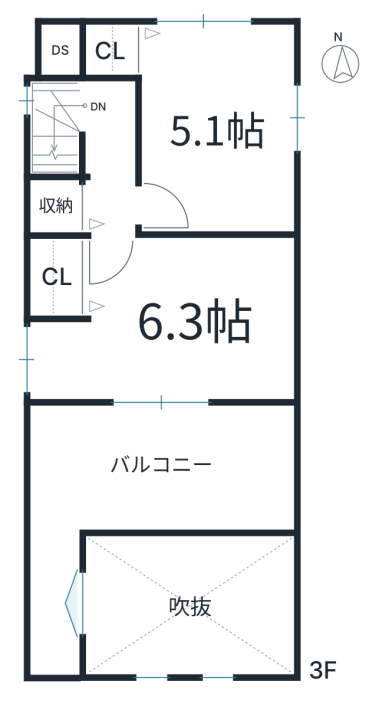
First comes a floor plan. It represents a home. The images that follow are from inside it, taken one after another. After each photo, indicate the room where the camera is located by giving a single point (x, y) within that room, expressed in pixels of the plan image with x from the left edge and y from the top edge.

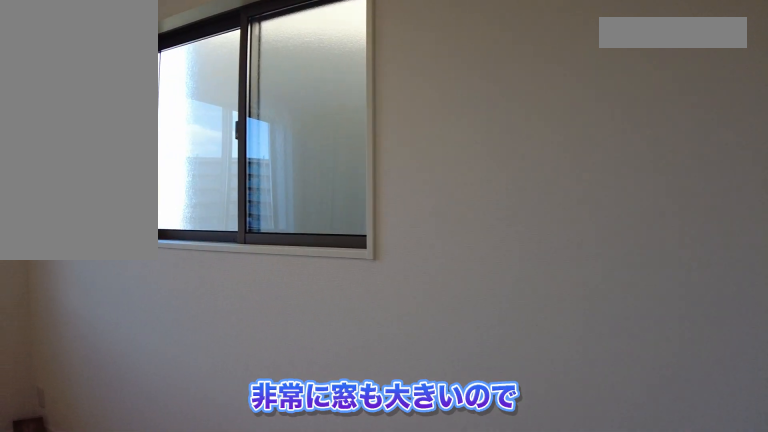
(223, 127)
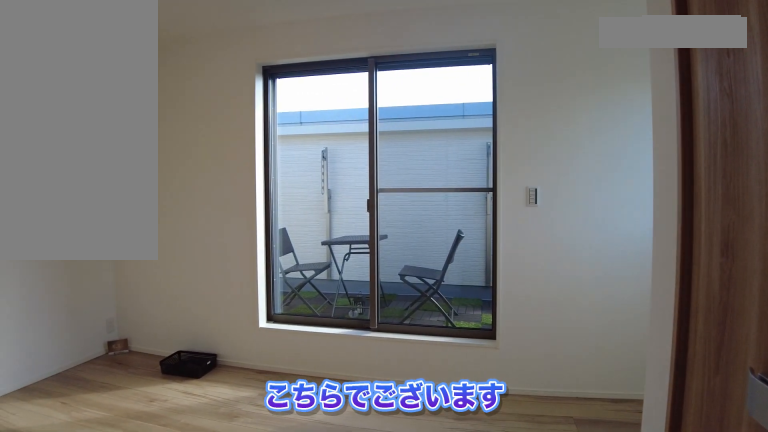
(176, 322)
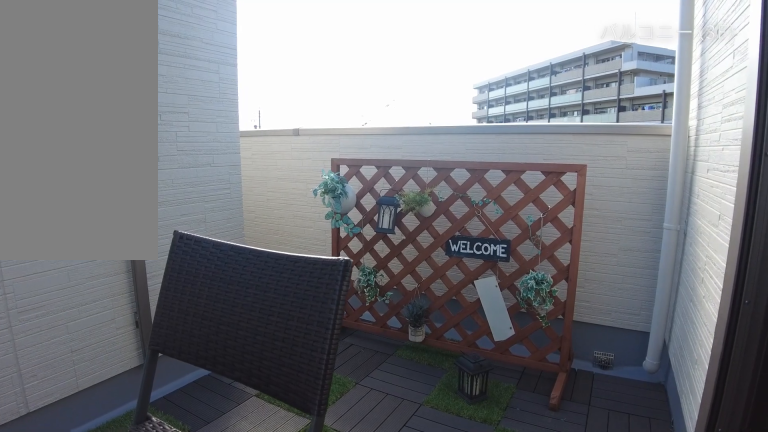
(166, 467)
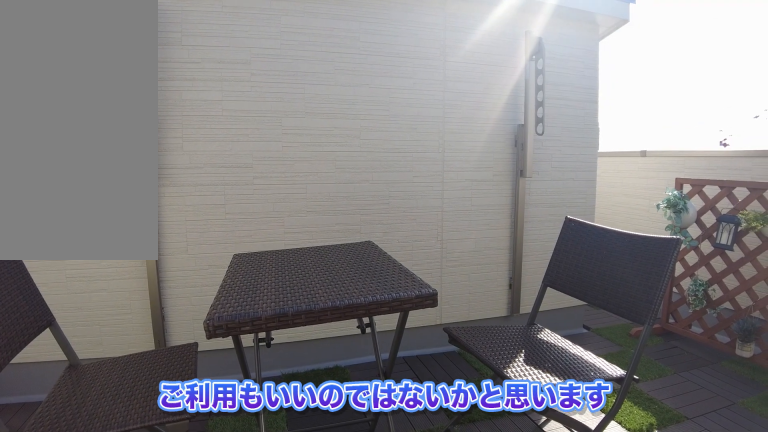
(166, 469)
